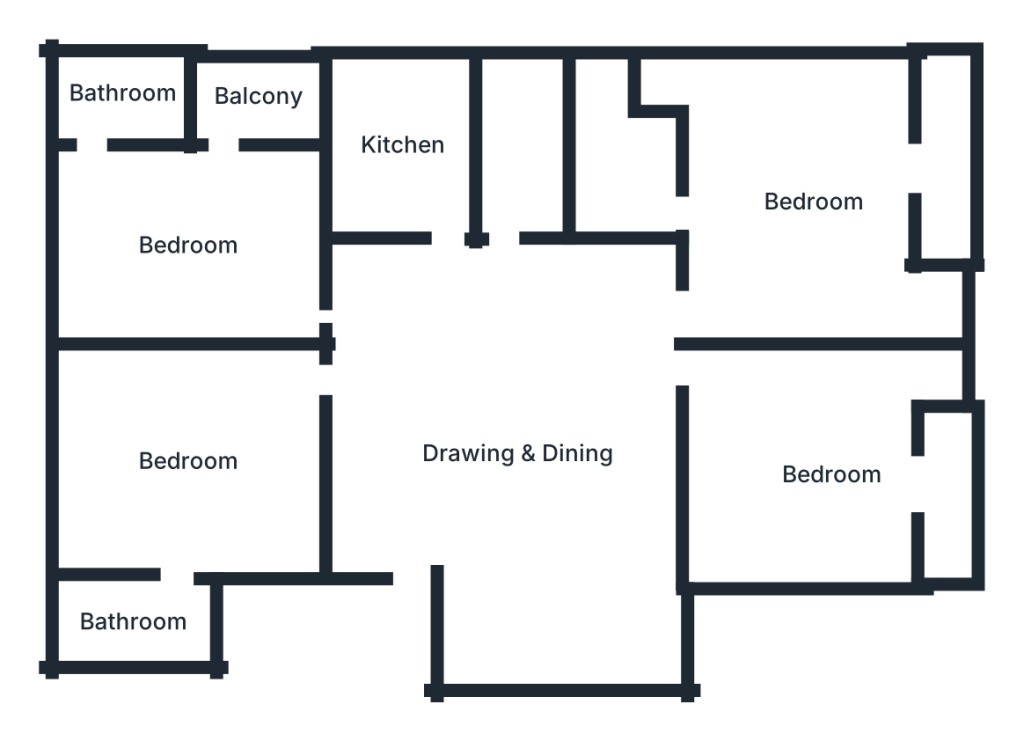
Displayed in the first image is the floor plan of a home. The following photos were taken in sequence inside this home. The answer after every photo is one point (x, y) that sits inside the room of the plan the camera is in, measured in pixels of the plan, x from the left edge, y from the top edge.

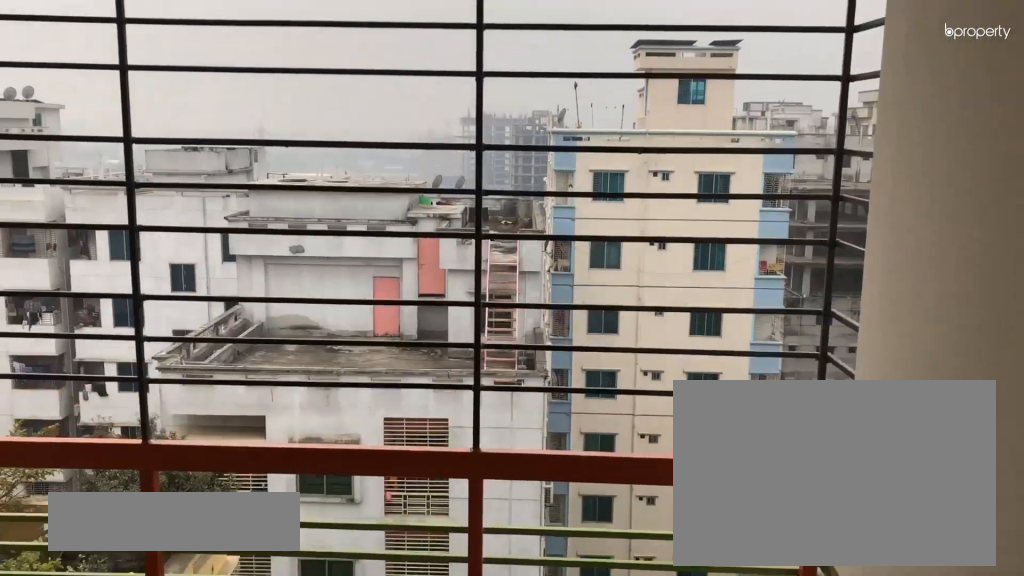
(256, 99)
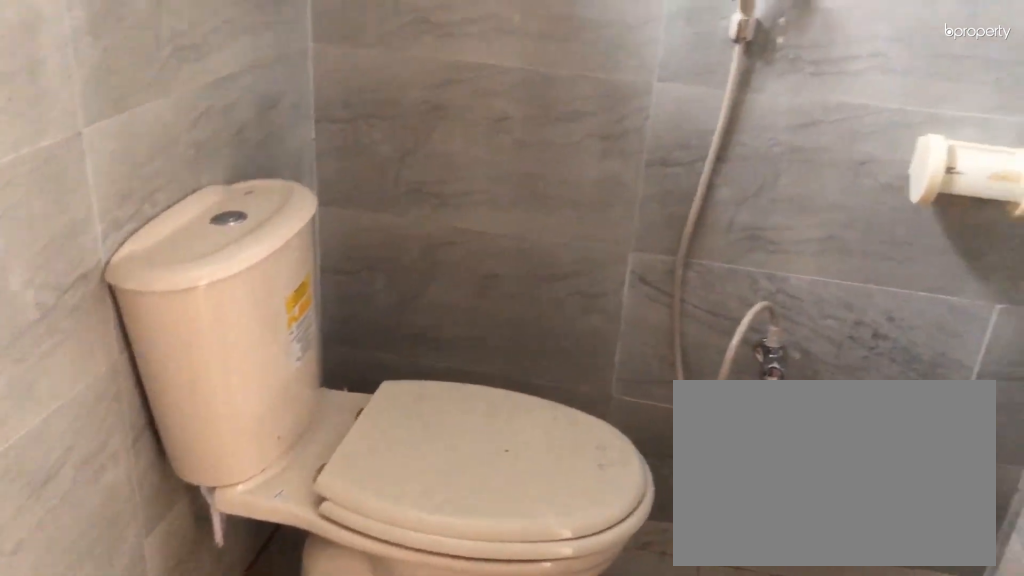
(124, 99)
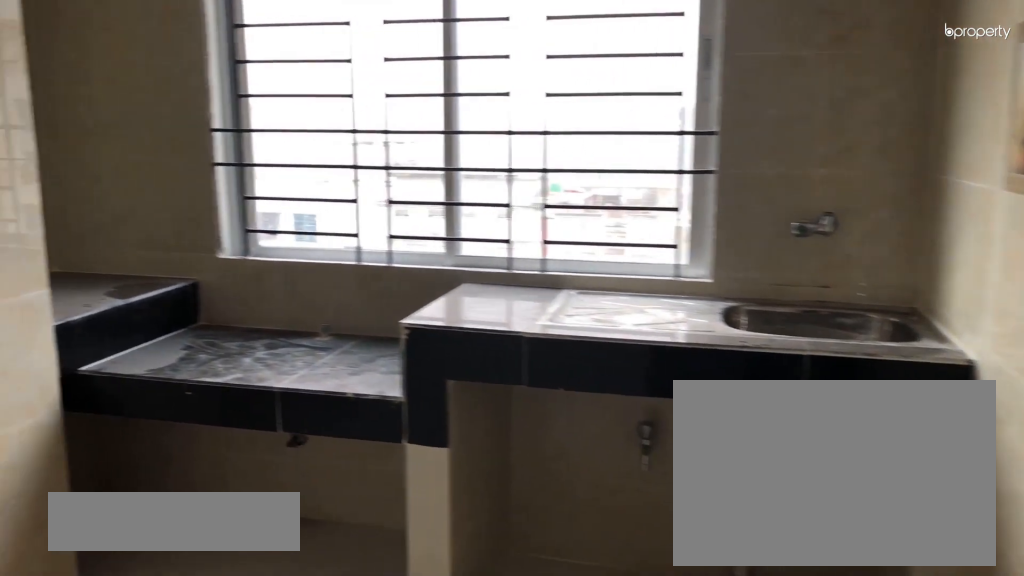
(407, 149)
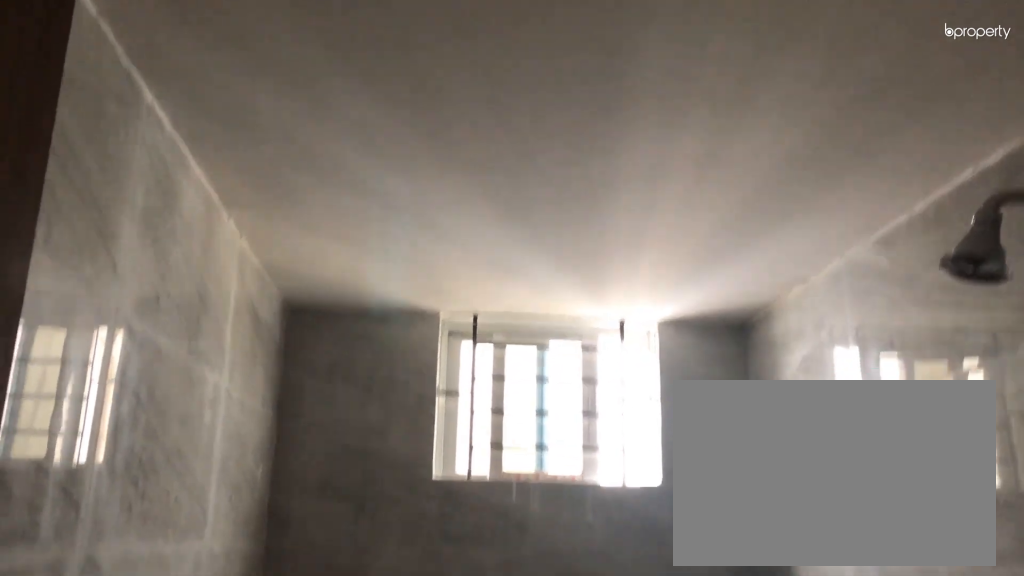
(531, 149)
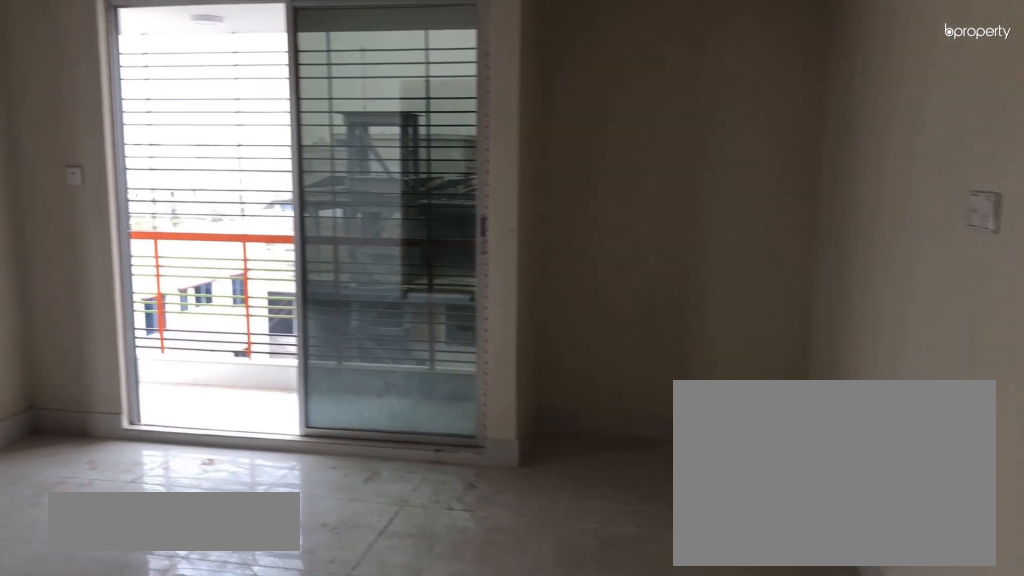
(818, 201)
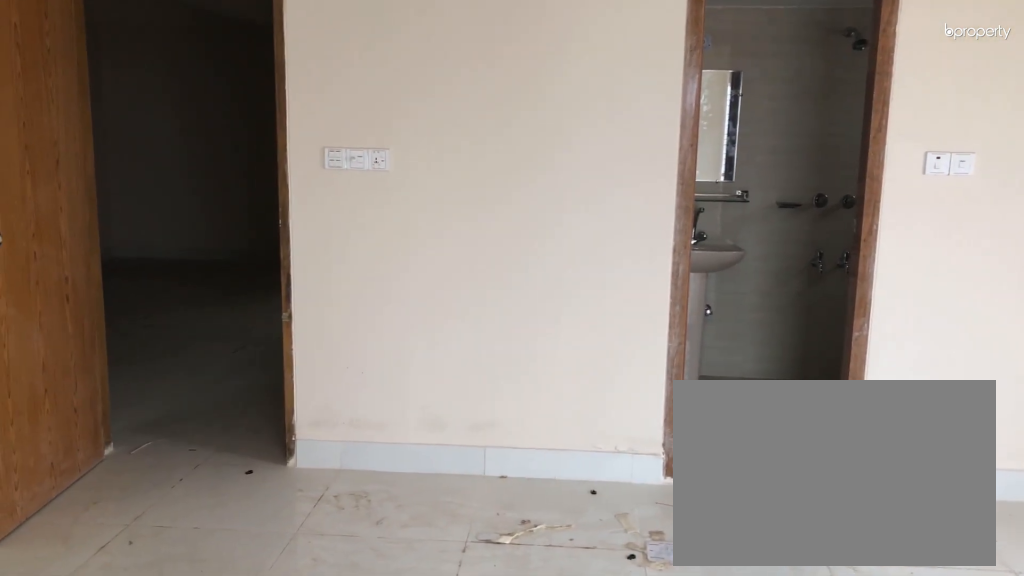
(818, 202)
